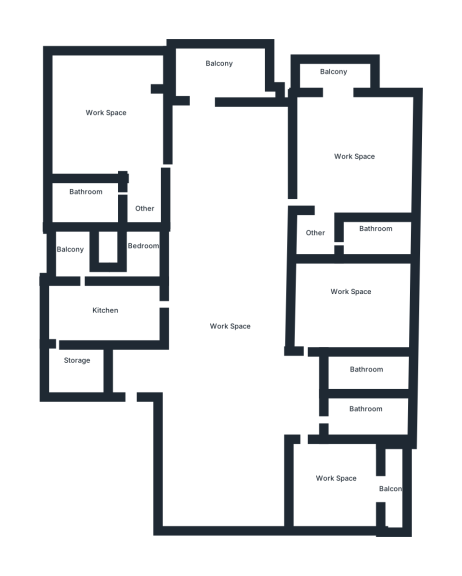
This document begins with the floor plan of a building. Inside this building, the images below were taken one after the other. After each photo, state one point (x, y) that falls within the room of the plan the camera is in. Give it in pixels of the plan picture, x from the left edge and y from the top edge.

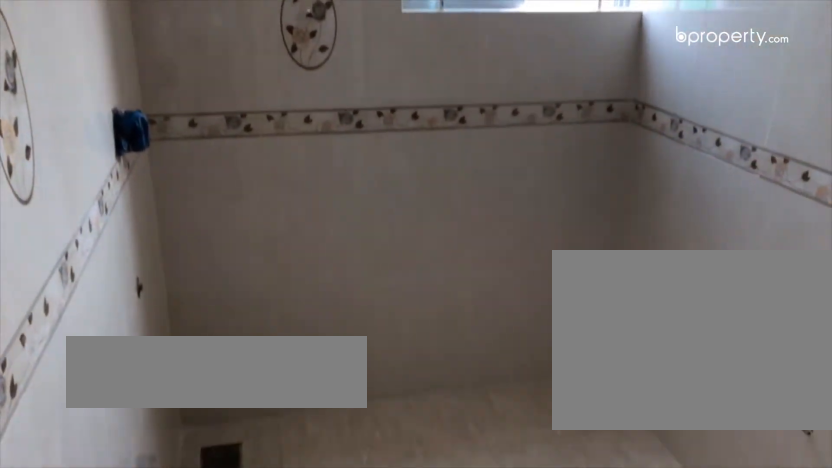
(371, 366)
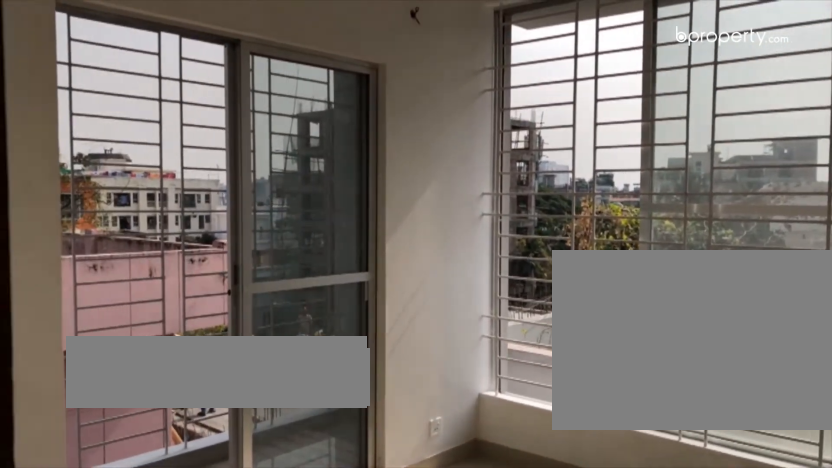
(334, 481)
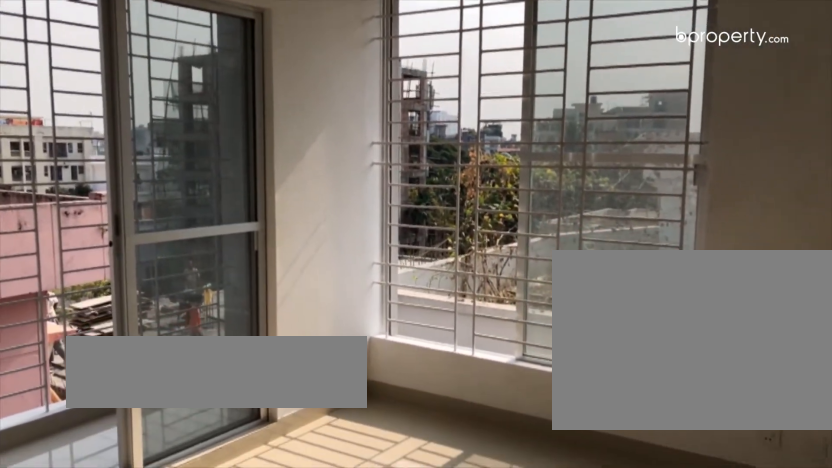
(334, 481)
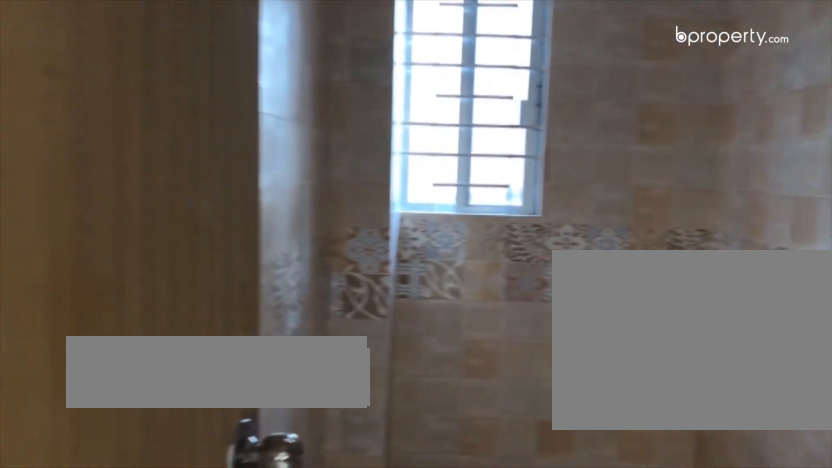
(367, 421)
